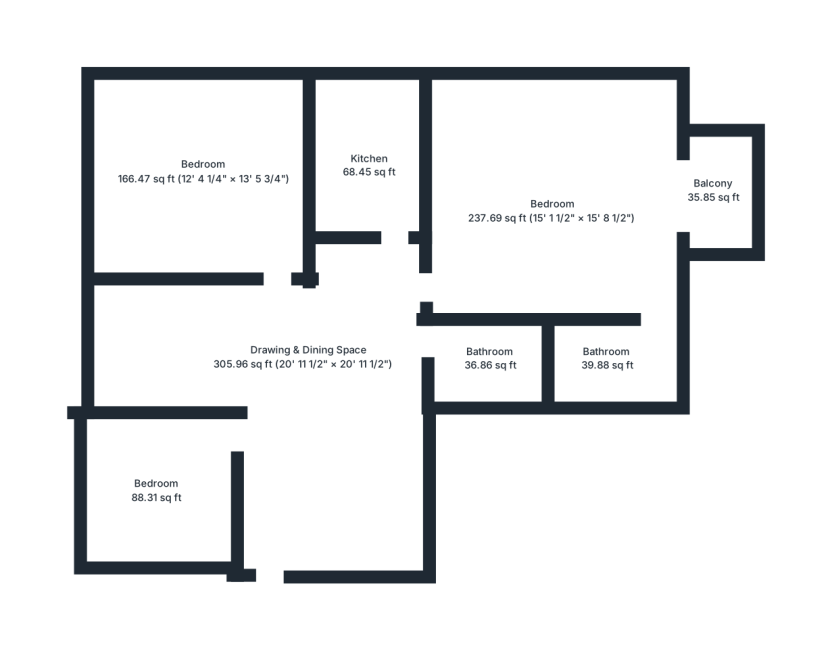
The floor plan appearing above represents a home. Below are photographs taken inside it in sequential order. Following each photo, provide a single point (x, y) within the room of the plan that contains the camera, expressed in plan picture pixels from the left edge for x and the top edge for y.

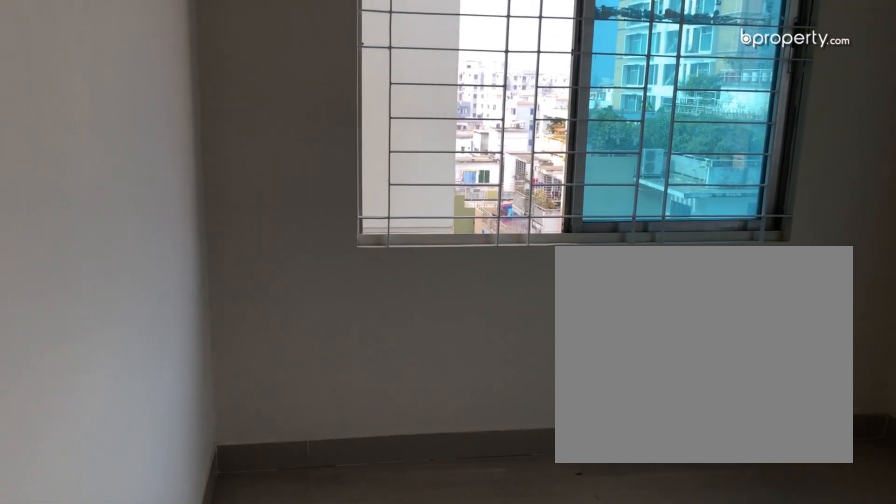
(205, 167)
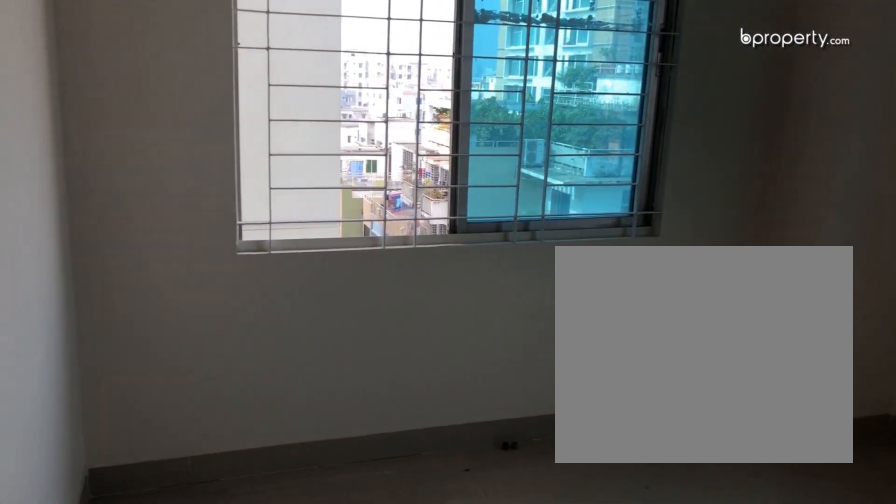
(205, 167)
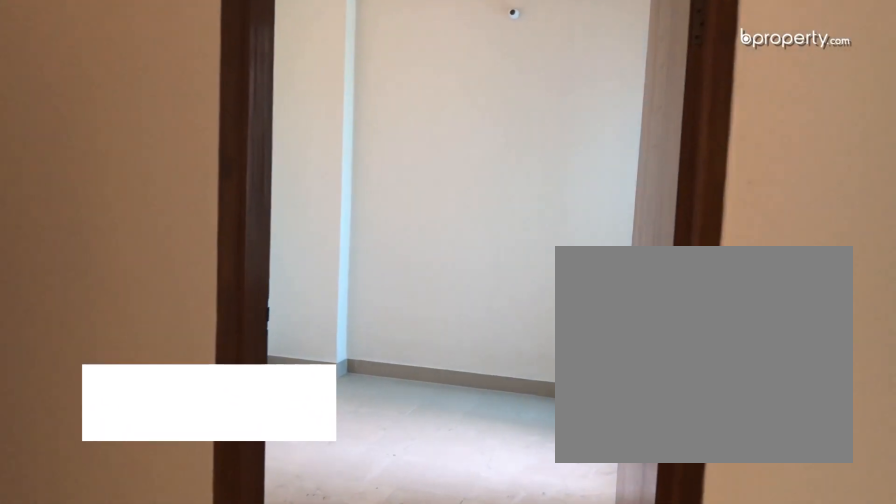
(274, 376)
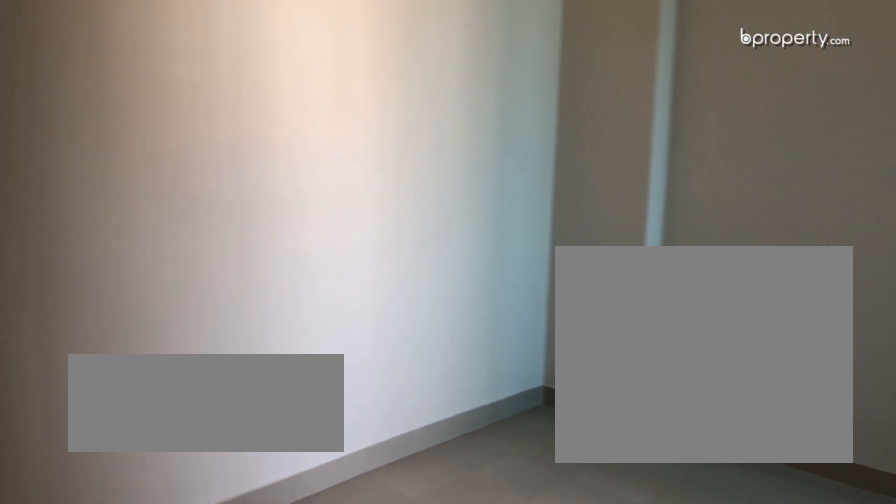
(155, 484)
